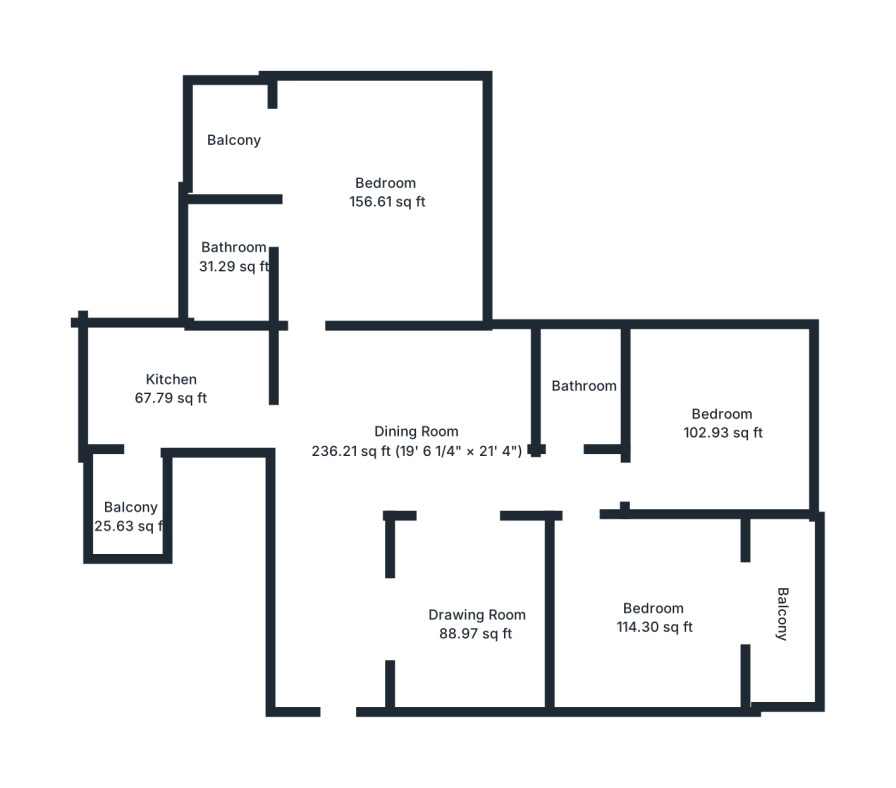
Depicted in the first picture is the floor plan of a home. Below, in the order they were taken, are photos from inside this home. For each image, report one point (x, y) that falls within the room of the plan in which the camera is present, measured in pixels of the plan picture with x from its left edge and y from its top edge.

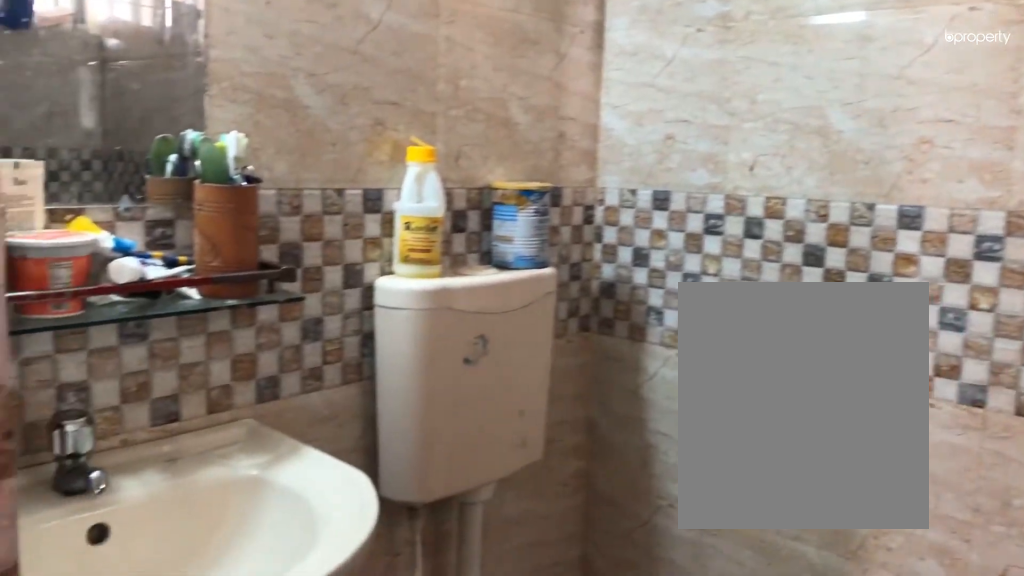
(232, 260)
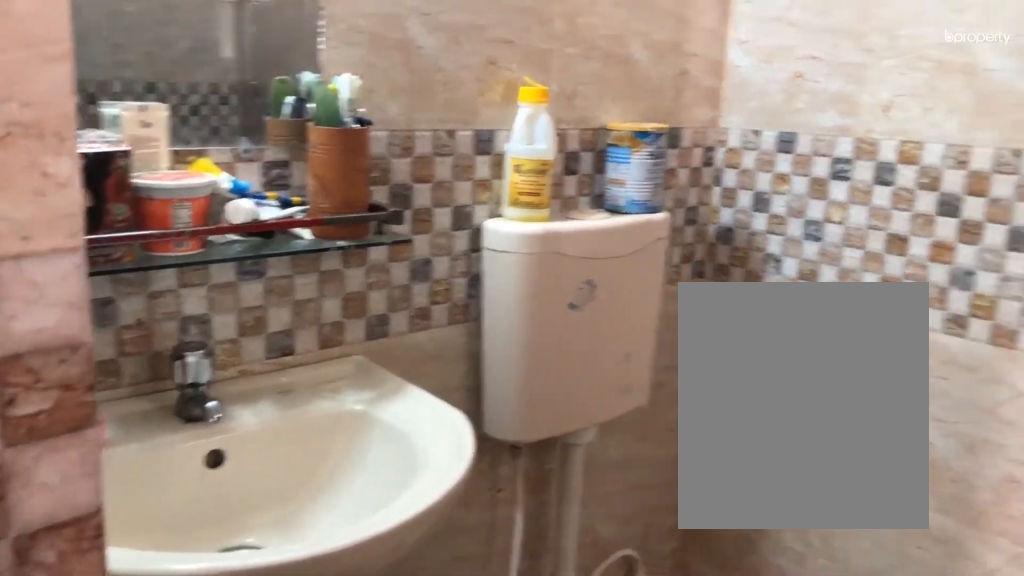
(232, 260)
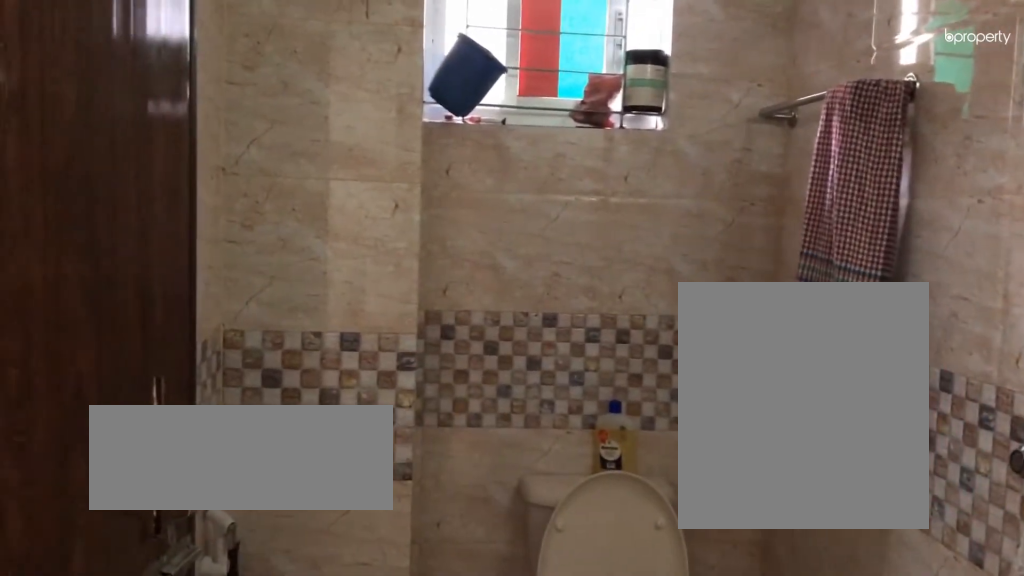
(584, 388)
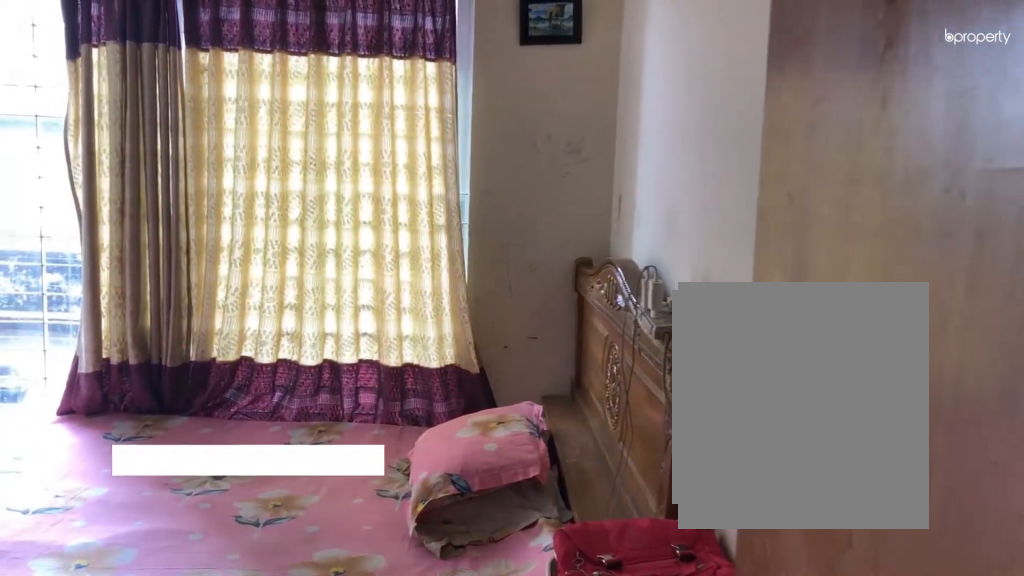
(723, 420)
